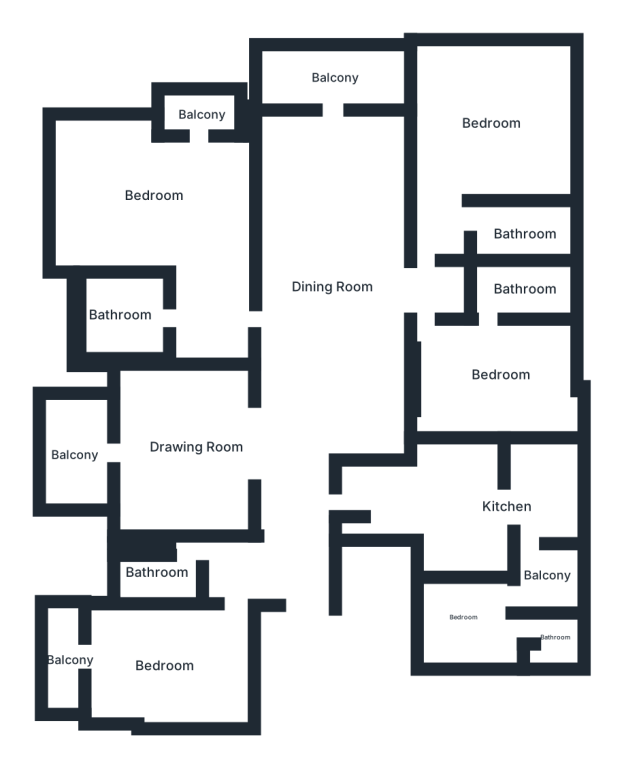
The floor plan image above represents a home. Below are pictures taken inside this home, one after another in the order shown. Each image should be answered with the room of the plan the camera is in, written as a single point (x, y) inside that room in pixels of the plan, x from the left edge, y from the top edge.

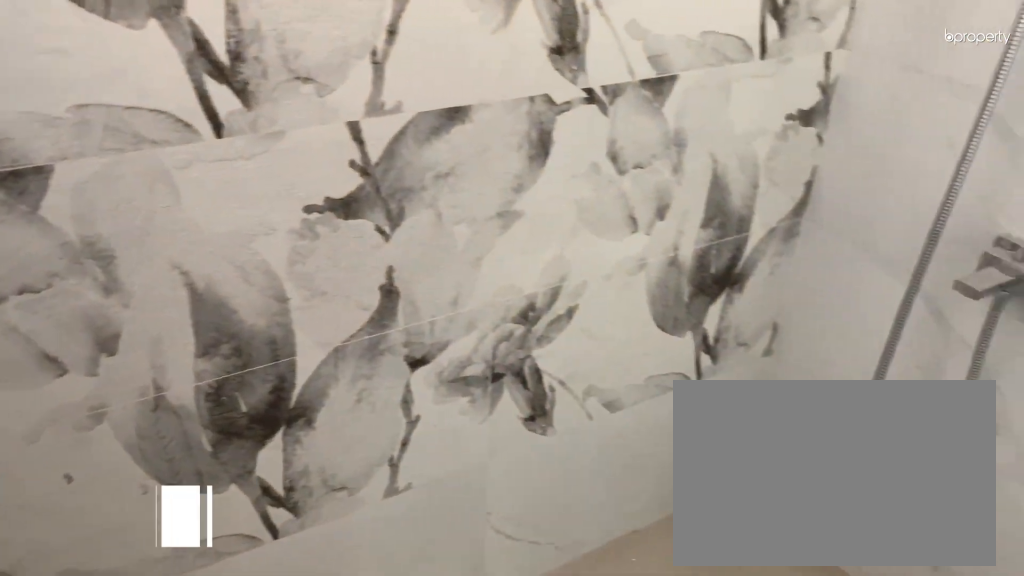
(522, 237)
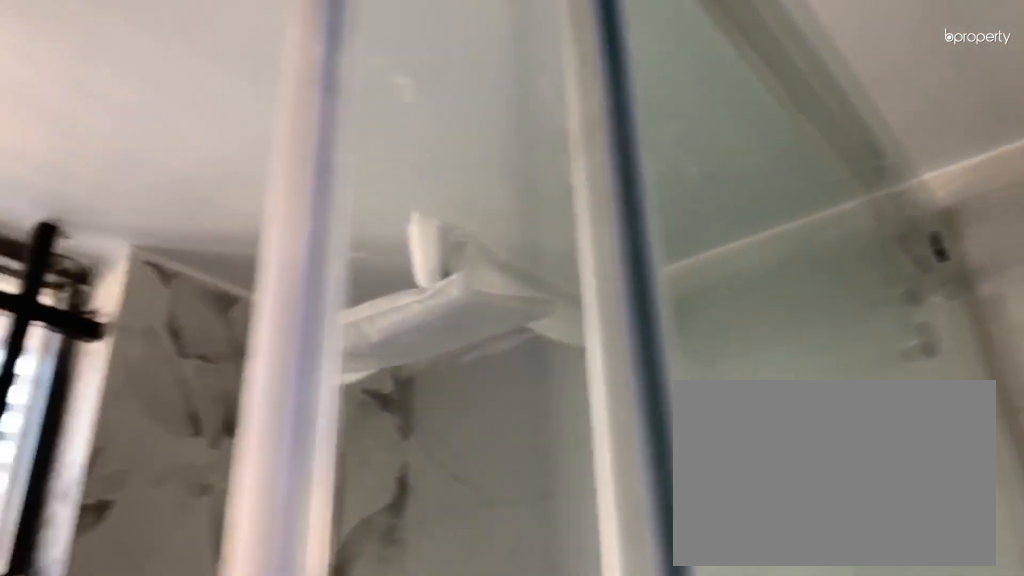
(522, 237)
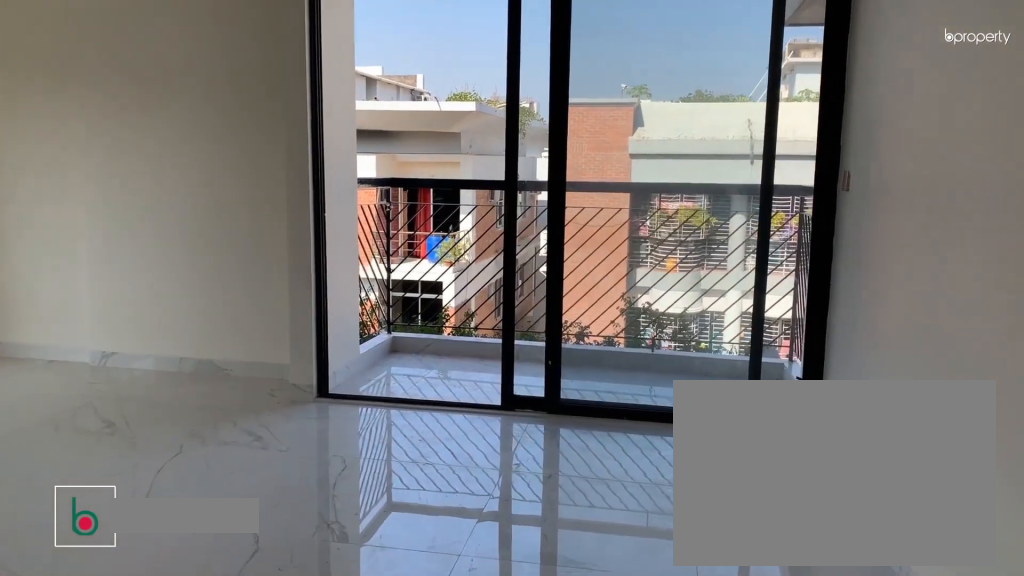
(157, 201)
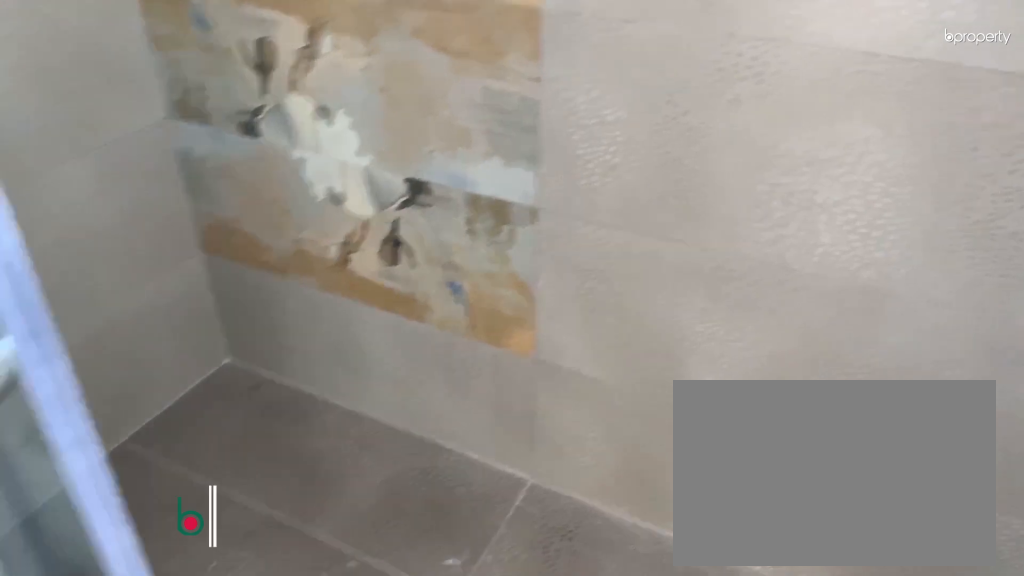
(119, 322)
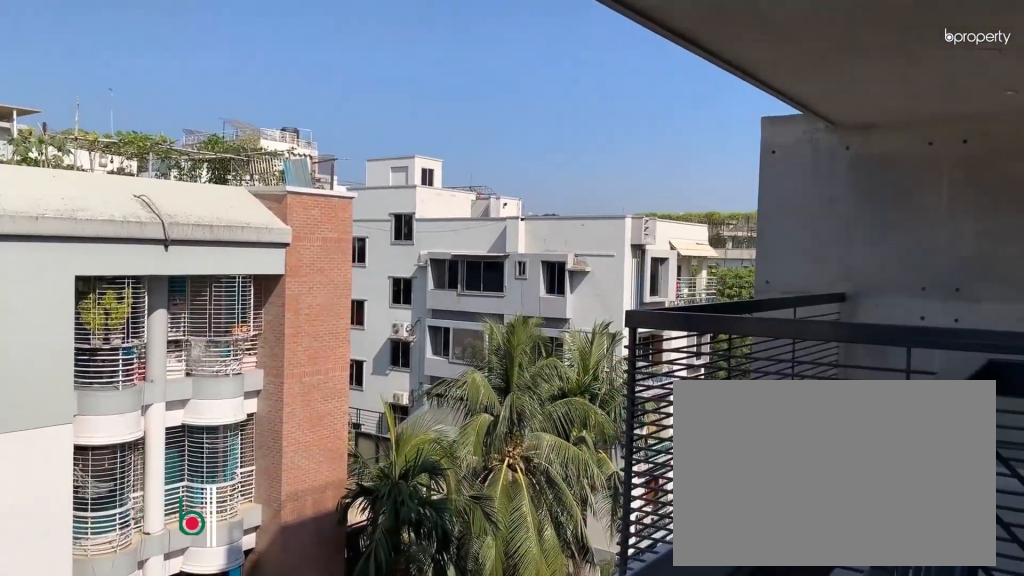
(200, 110)
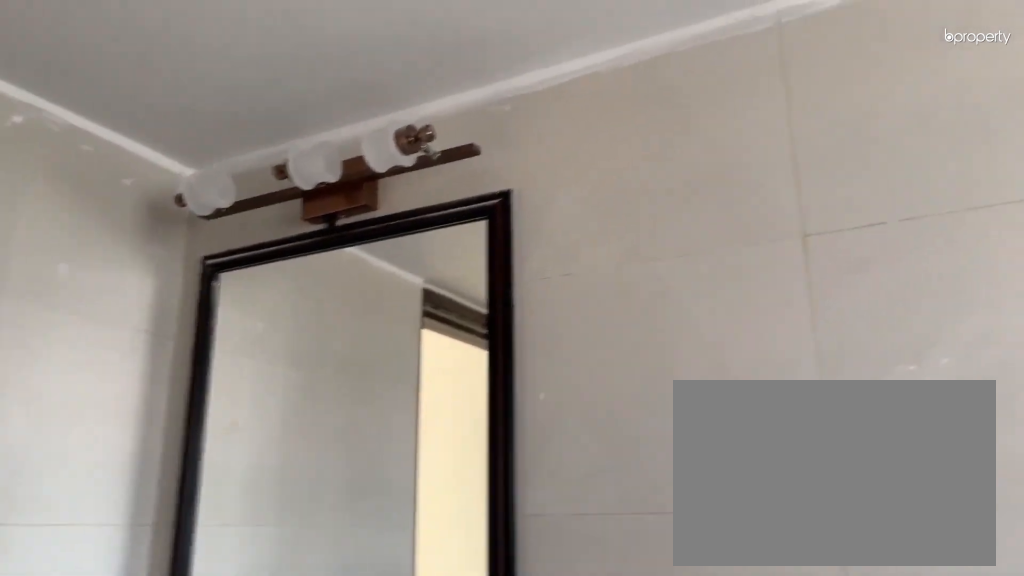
(147, 565)
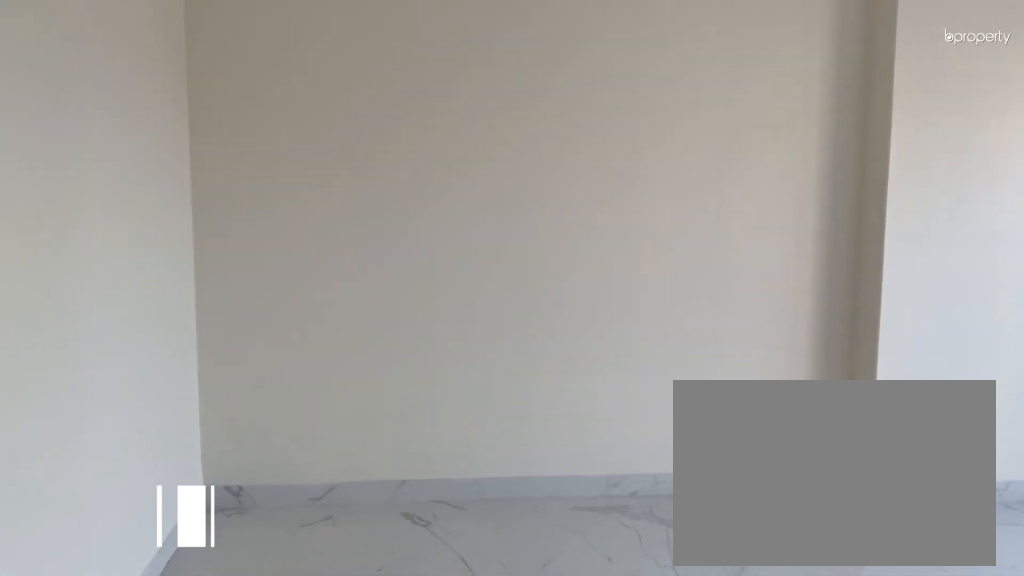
(173, 665)
